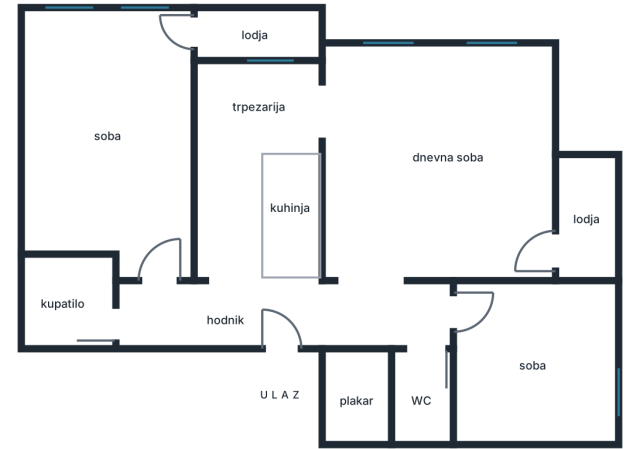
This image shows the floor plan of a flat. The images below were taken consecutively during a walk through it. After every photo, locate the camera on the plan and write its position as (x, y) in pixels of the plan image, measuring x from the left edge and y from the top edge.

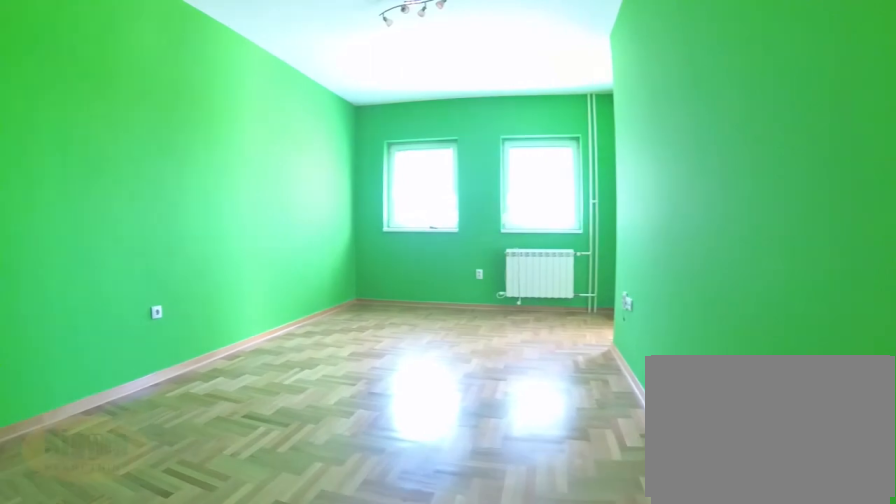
(163, 292)
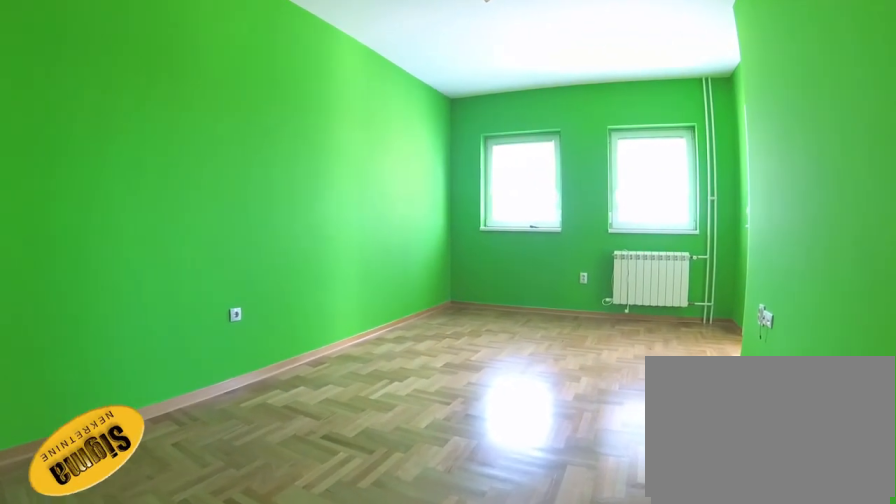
(158, 267)
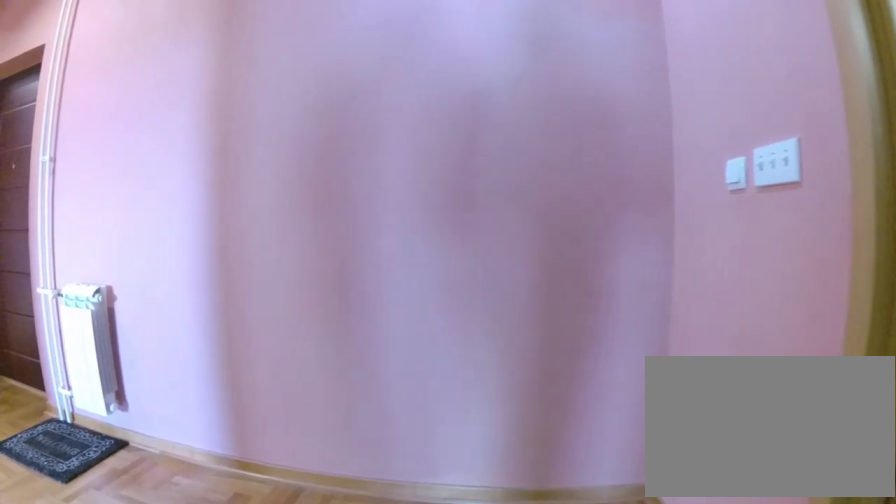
(157, 280)
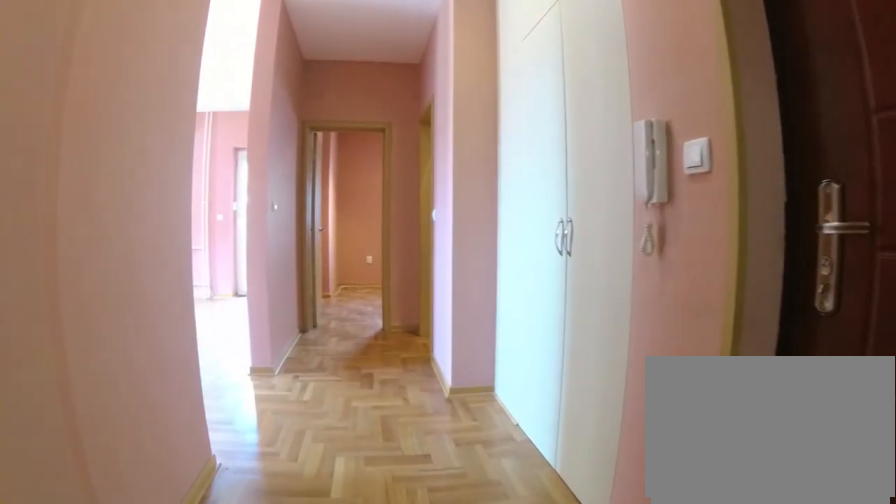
(235, 314)
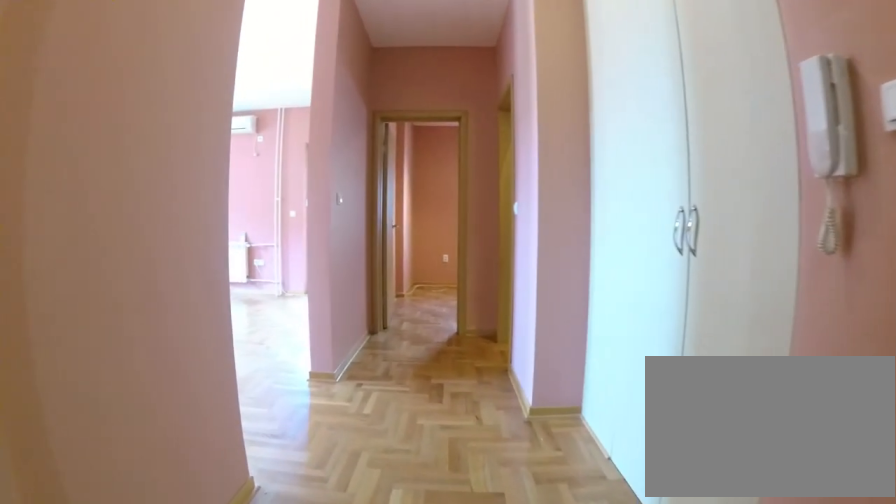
(250, 314)
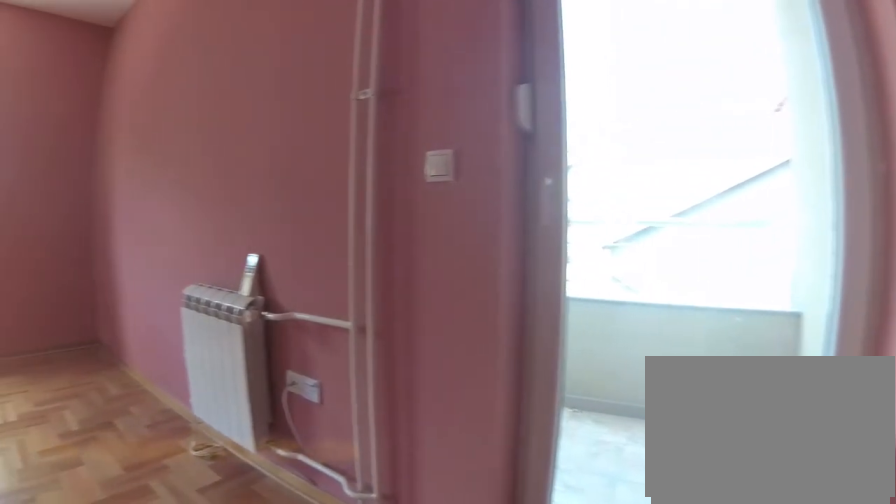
(510, 252)
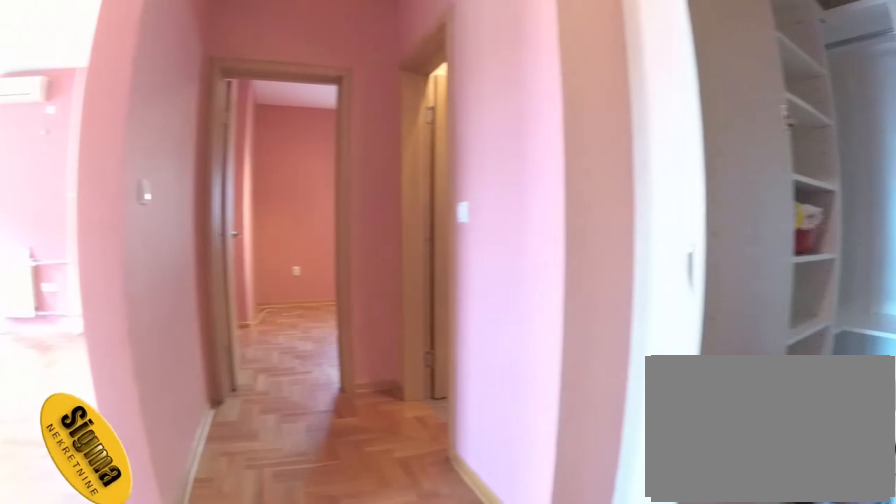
(331, 321)
